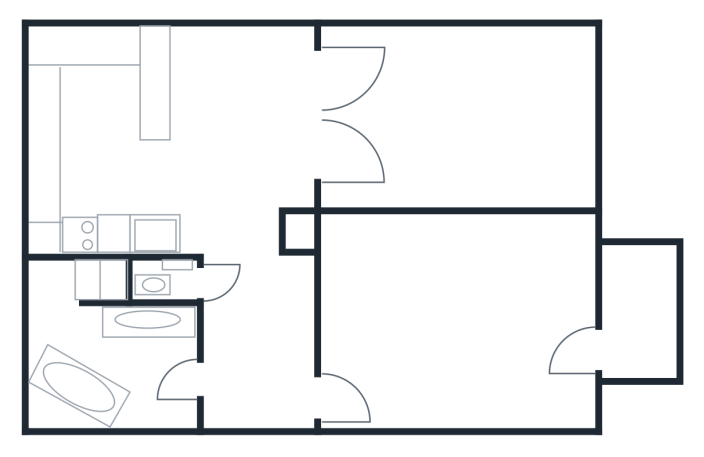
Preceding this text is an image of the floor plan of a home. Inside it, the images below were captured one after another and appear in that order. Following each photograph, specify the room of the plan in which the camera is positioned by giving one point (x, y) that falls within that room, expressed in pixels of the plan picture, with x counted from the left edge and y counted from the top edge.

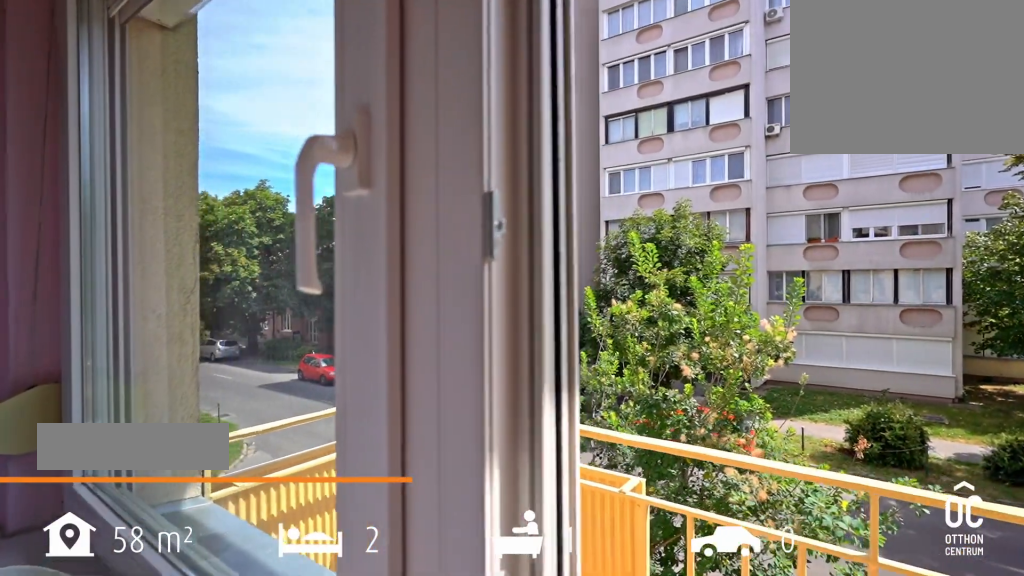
(640, 320)
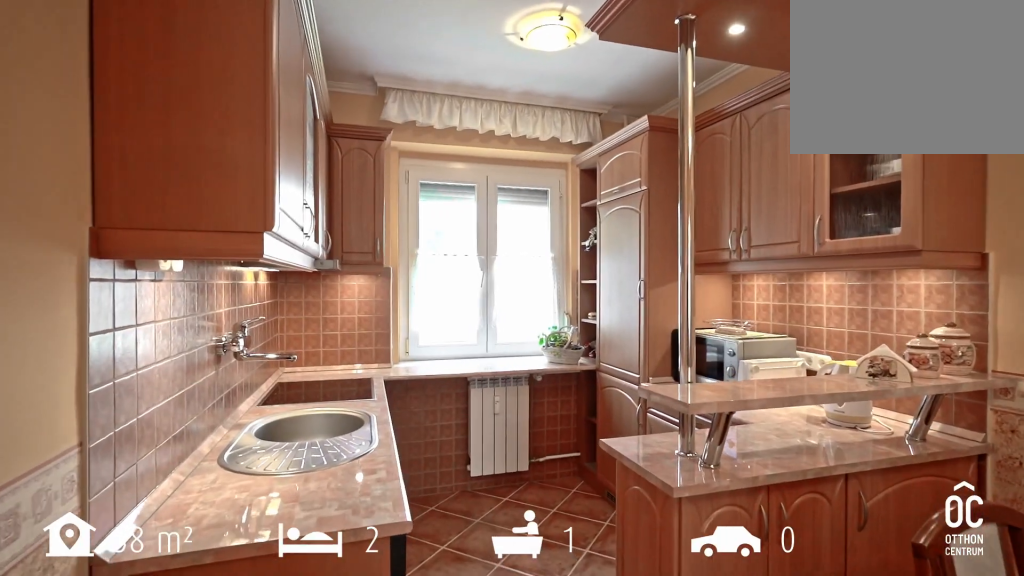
(232, 166)
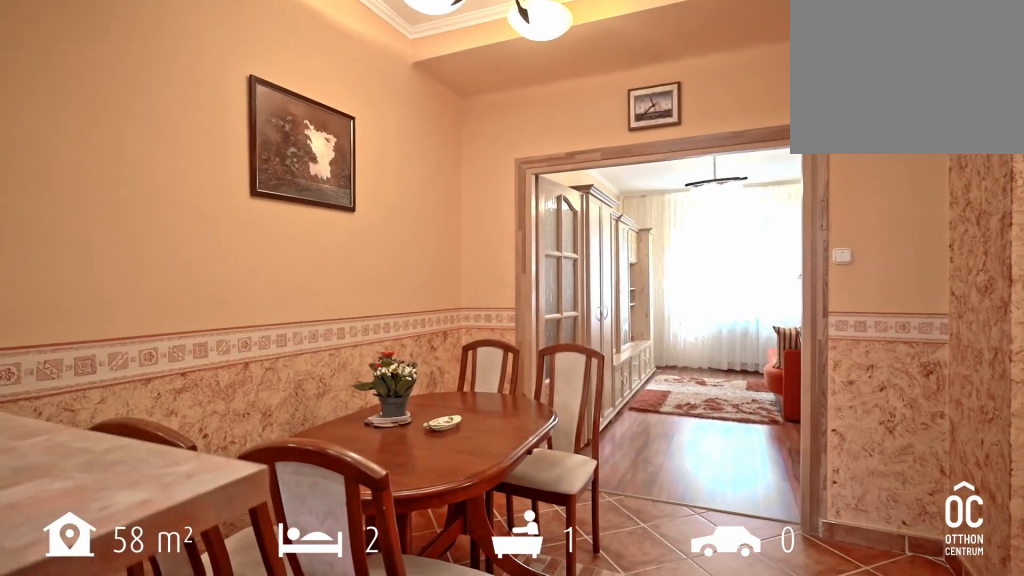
(233, 167)
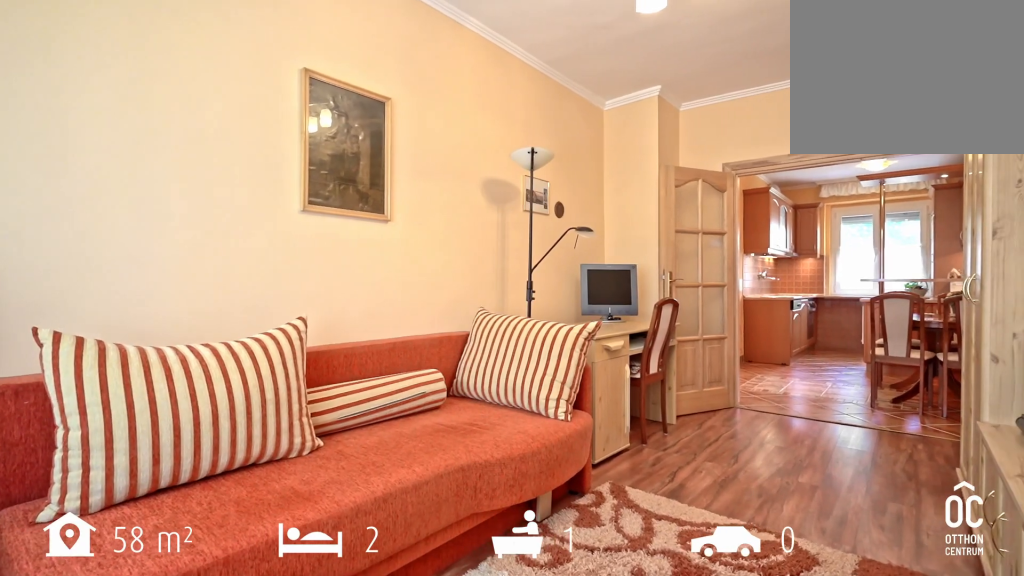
(475, 108)
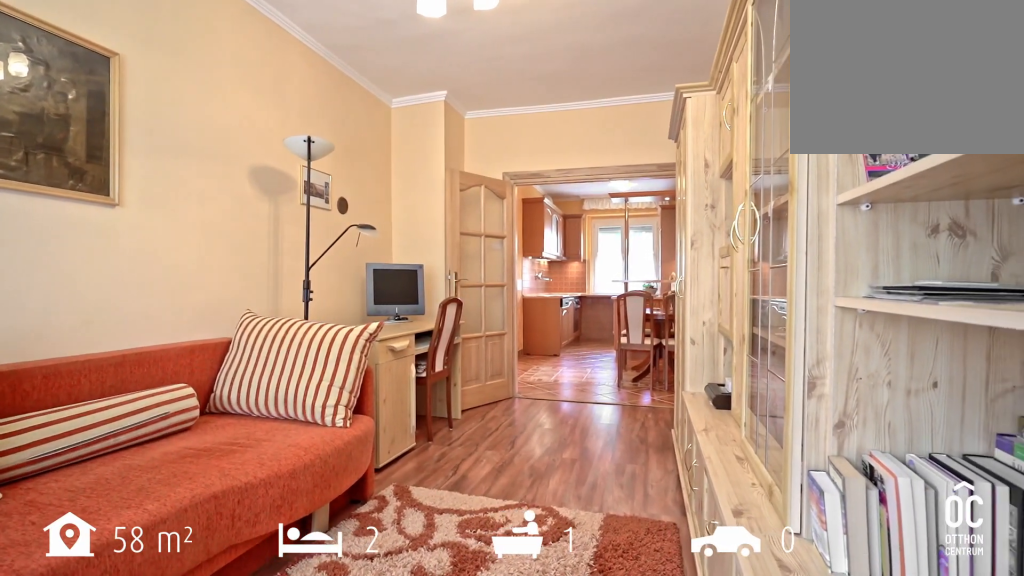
(475, 108)
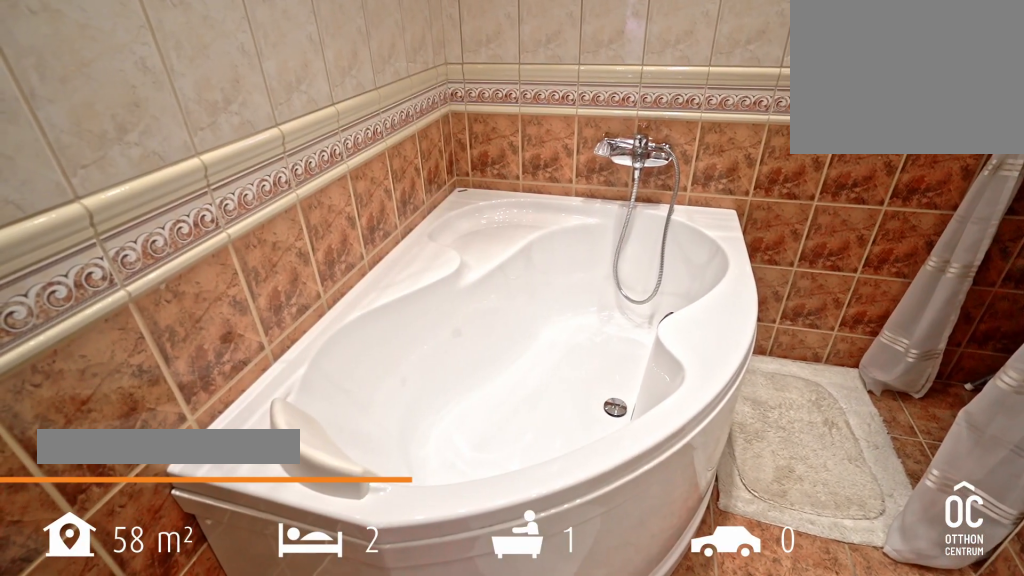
(122, 351)
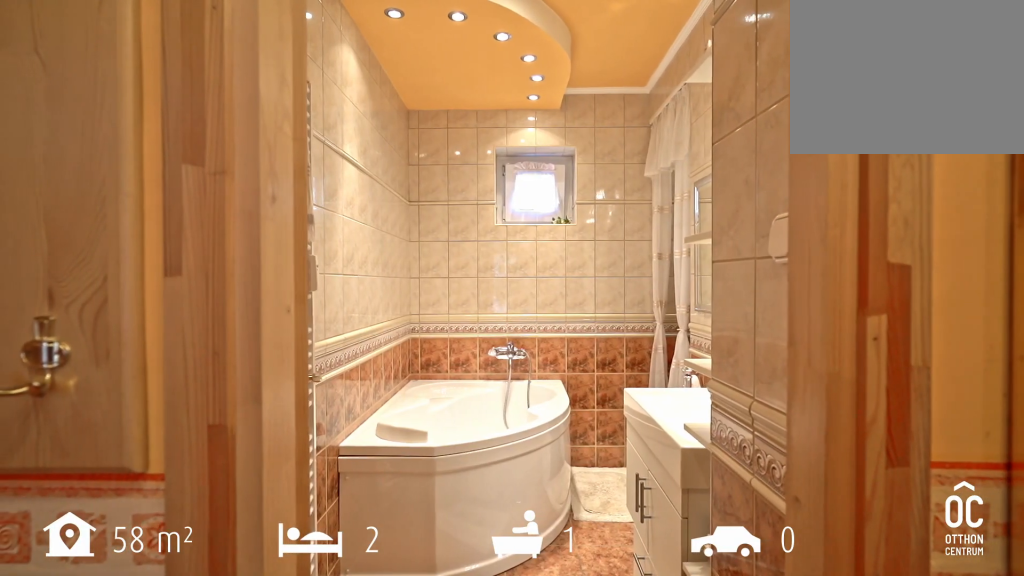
(122, 351)
